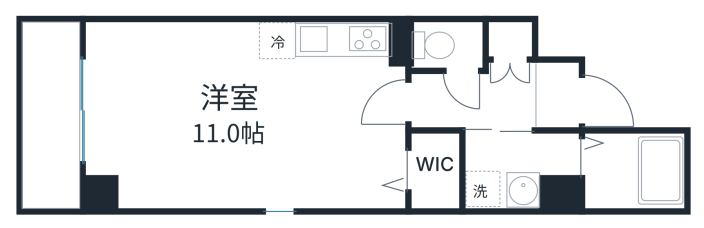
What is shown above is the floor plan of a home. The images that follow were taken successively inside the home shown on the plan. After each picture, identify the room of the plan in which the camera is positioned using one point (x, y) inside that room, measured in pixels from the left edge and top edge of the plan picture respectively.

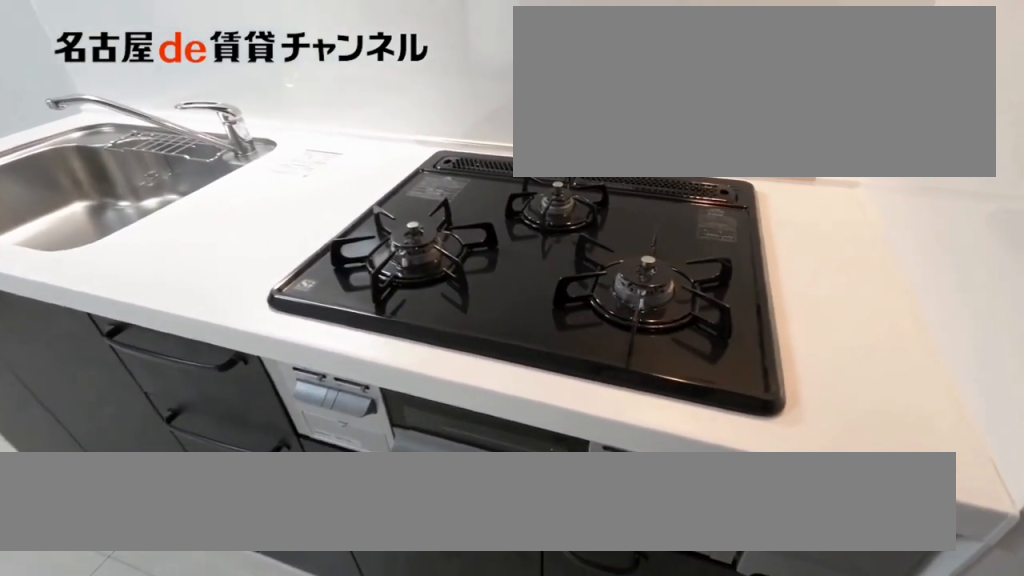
(335, 48)
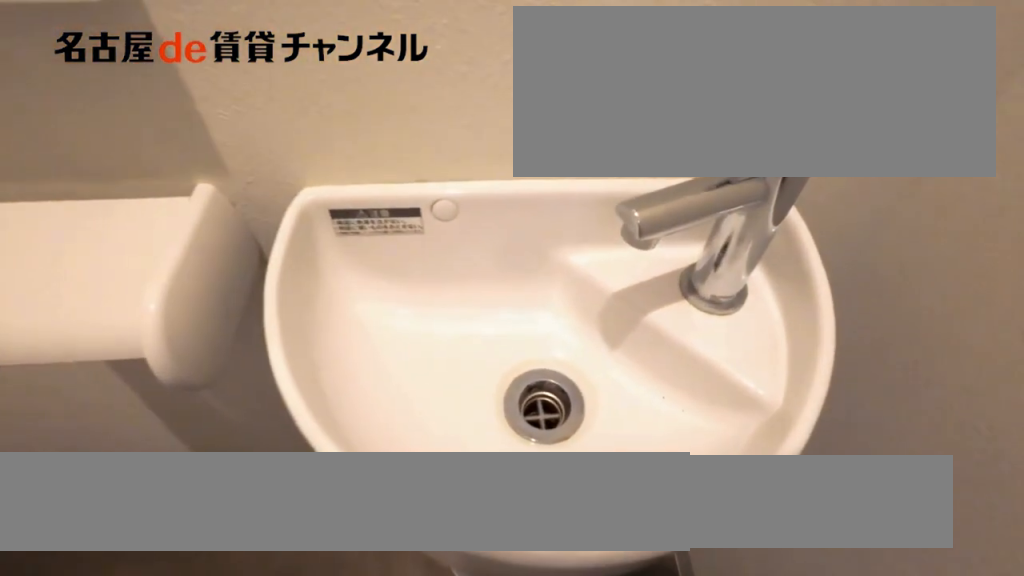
(449, 47)
